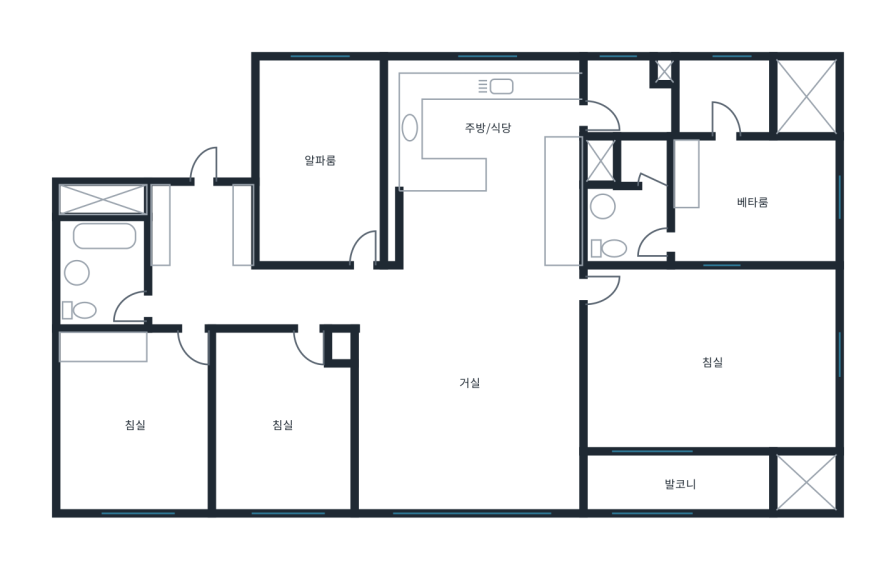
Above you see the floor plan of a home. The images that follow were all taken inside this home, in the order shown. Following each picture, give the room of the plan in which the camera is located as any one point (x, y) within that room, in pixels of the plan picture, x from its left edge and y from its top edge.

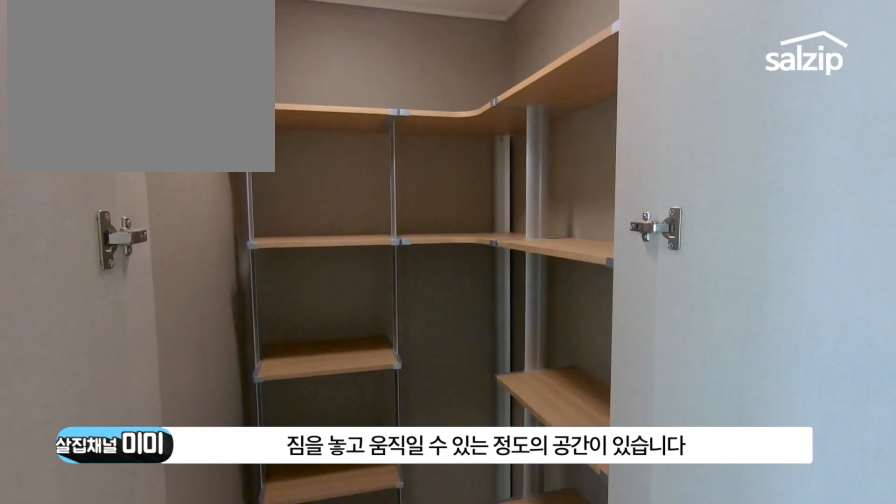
(321, 163)
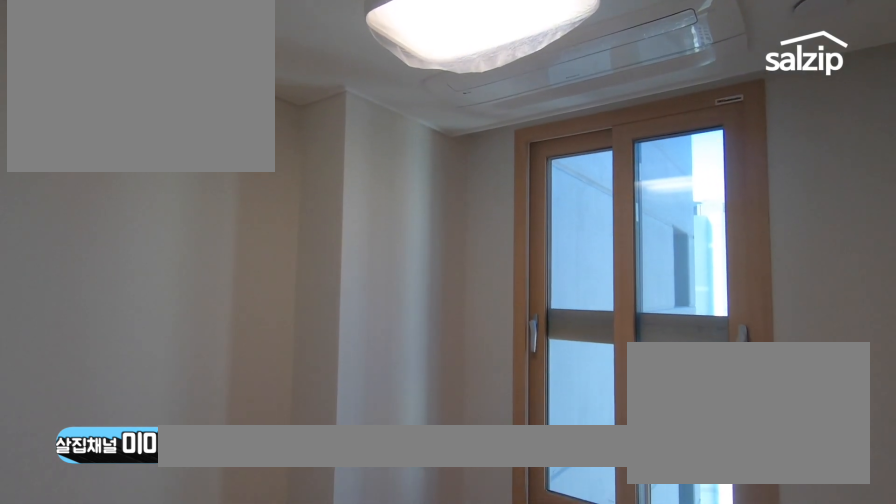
(321, 163)
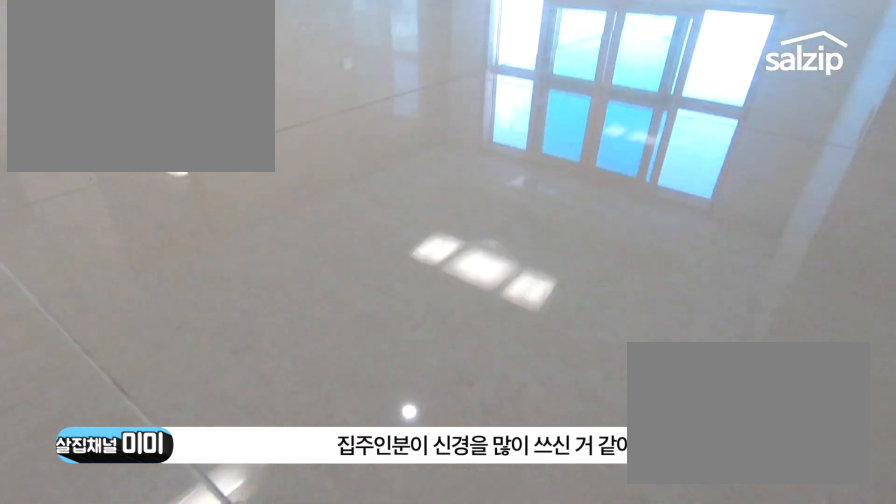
(472, 400)
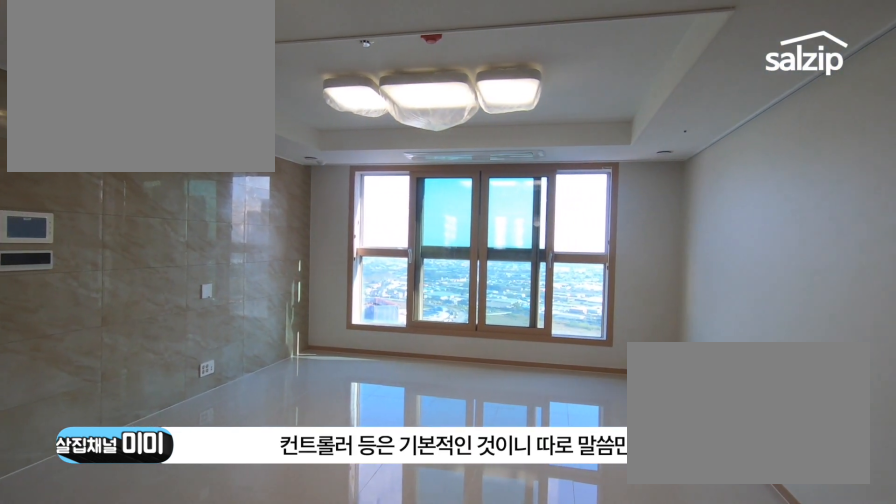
(433, 354)
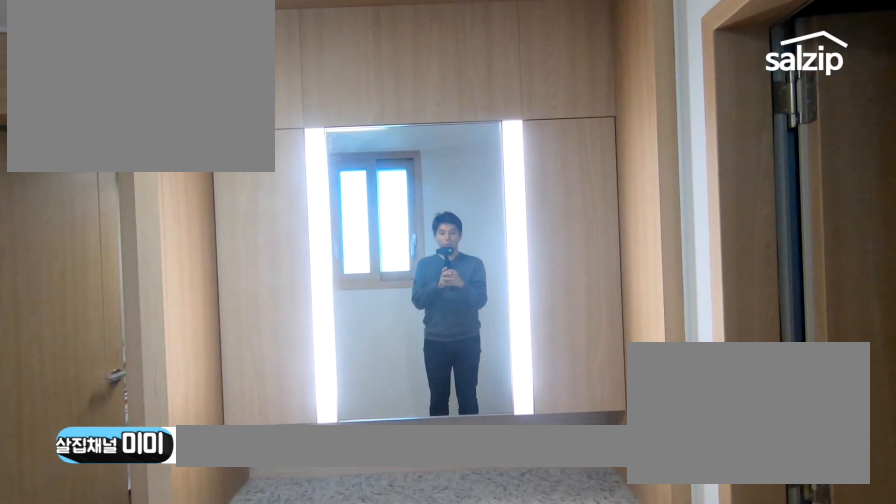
(746, 202)
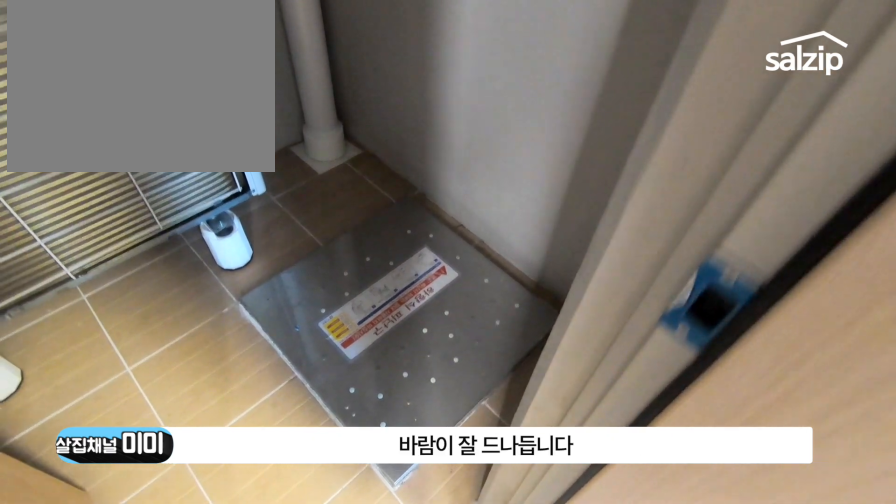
(752, 101)
